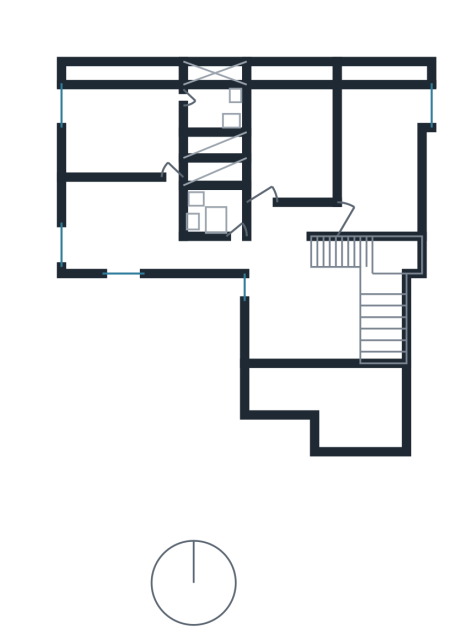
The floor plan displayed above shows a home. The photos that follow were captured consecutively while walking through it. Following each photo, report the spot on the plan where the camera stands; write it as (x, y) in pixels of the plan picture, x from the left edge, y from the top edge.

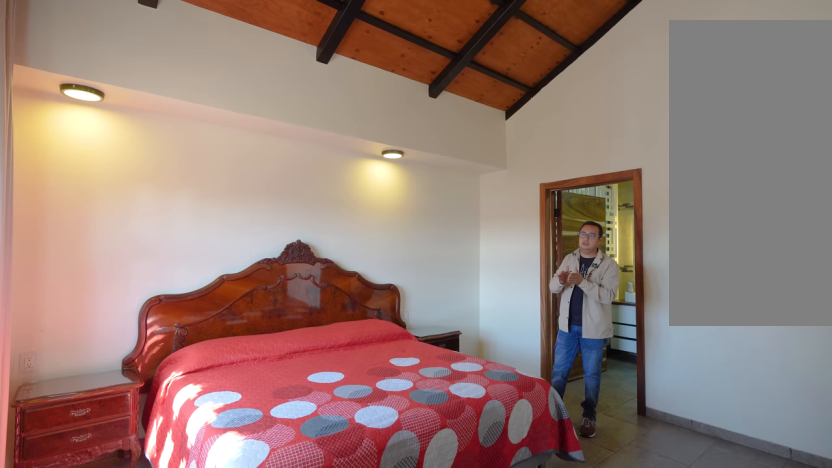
(126, 157)
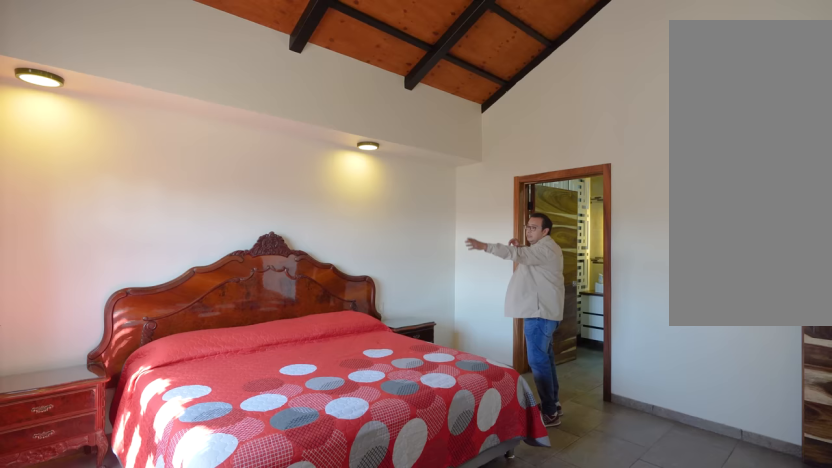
(126, 157)
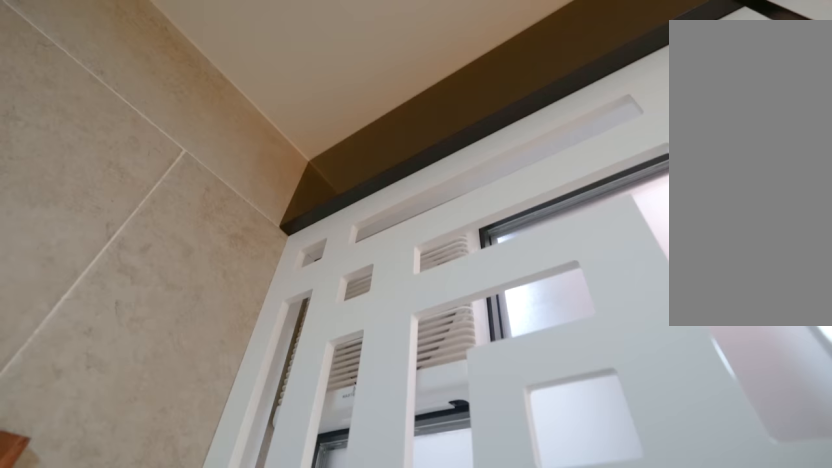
(215, 104)
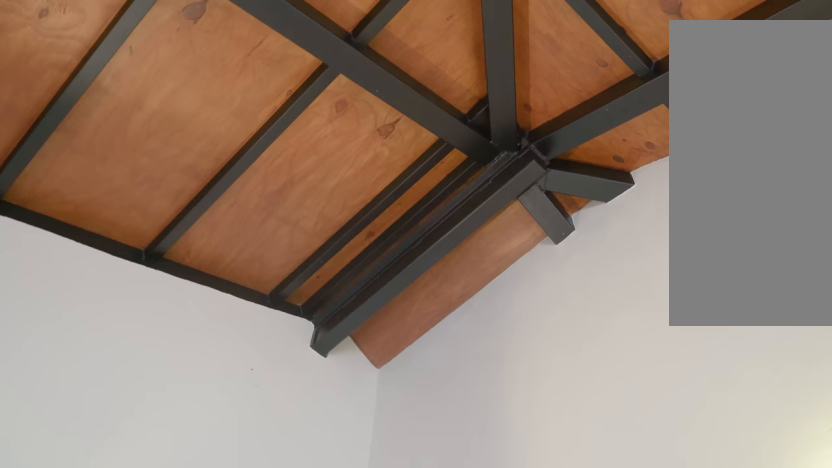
(170, 105)
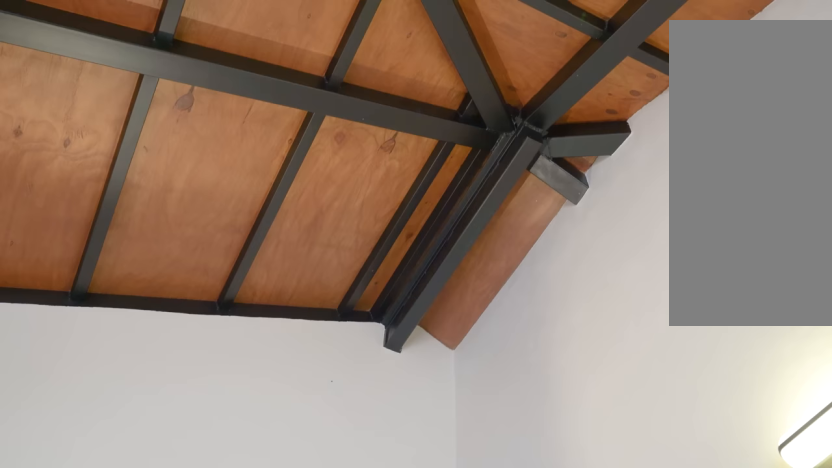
(161, 119)
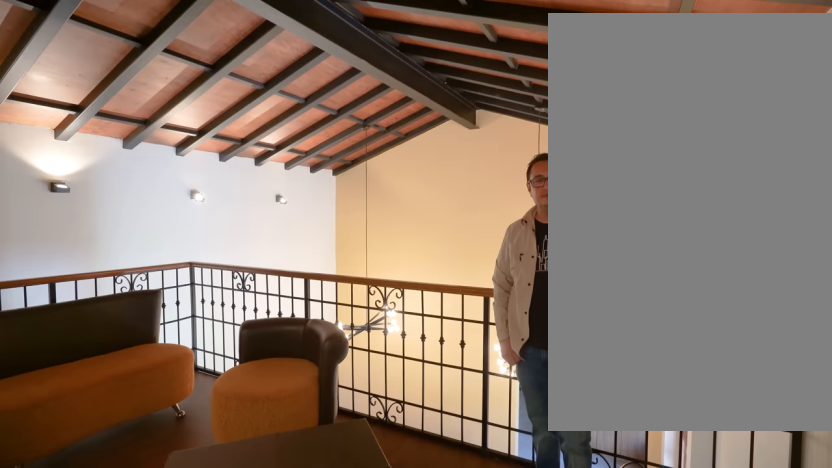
(285, 287)
